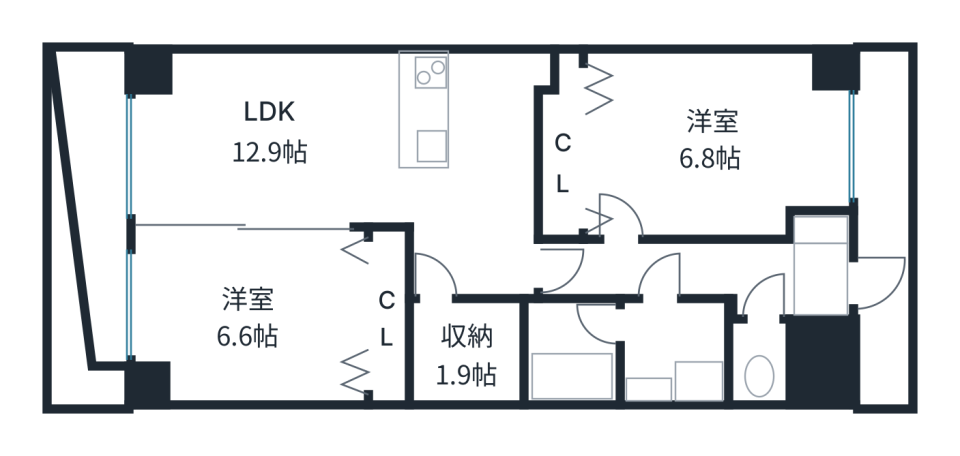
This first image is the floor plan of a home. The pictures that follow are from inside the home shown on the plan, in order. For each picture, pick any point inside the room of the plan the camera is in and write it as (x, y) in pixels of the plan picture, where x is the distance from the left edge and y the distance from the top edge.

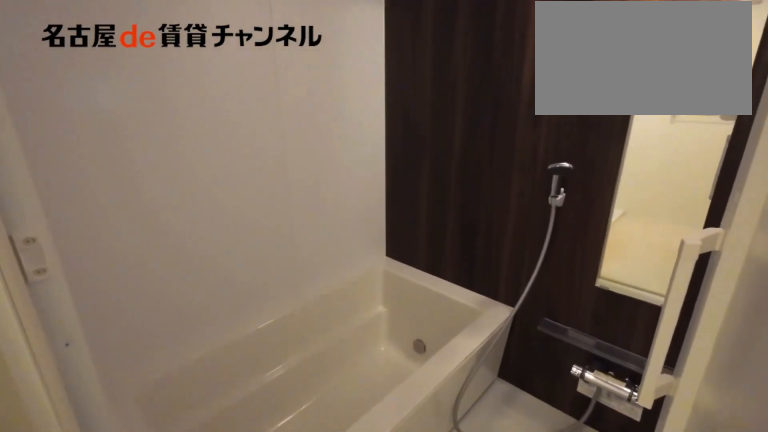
(571, 352)
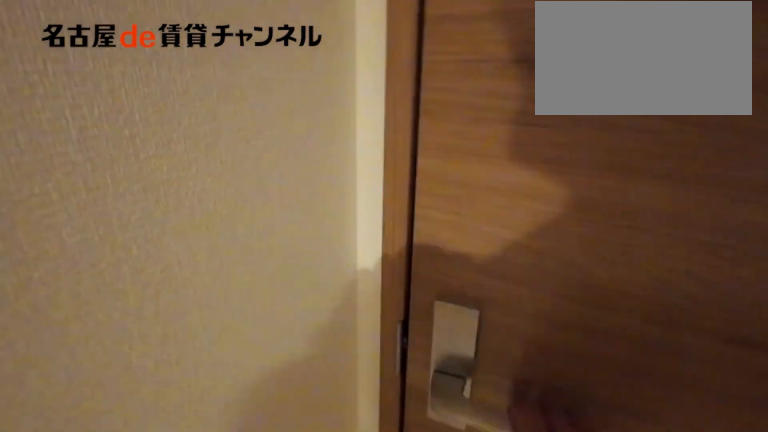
(674, 271)
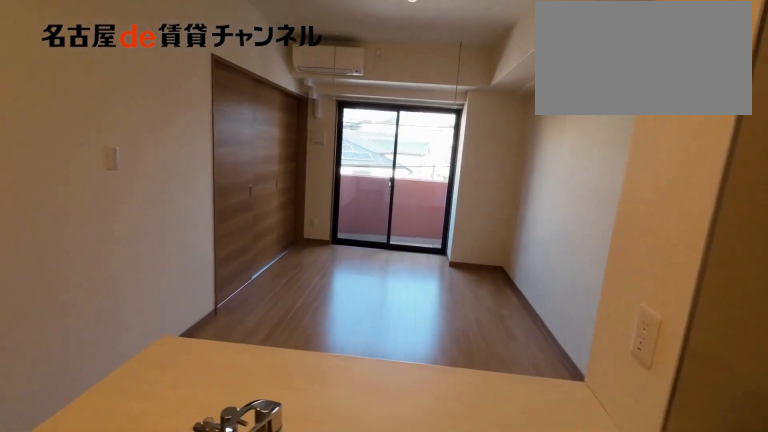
(477, 109)
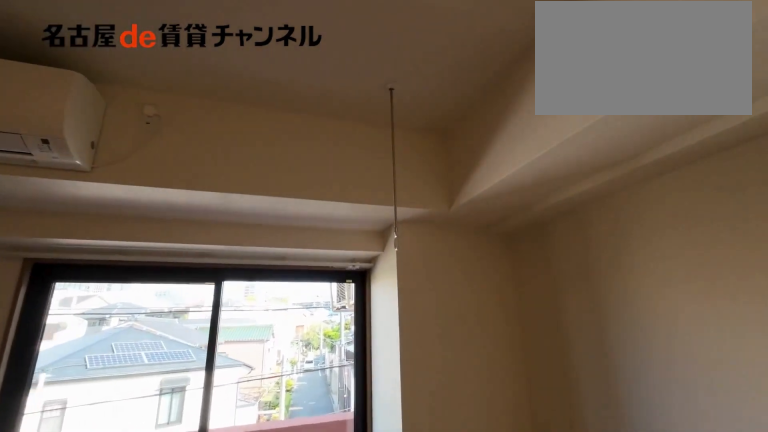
(353, 151)
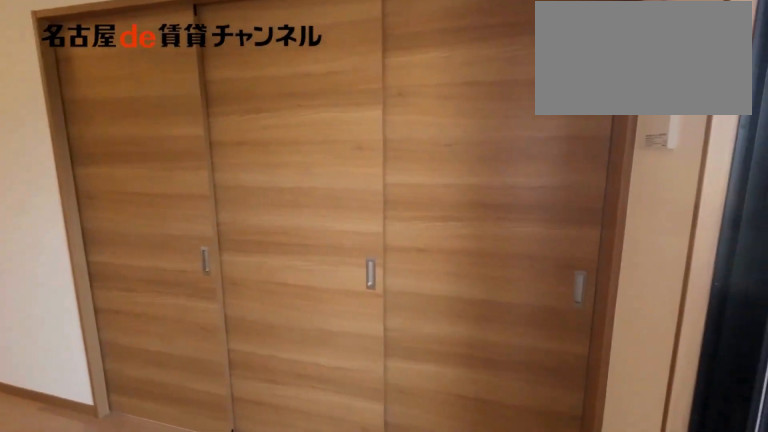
(353, 151)
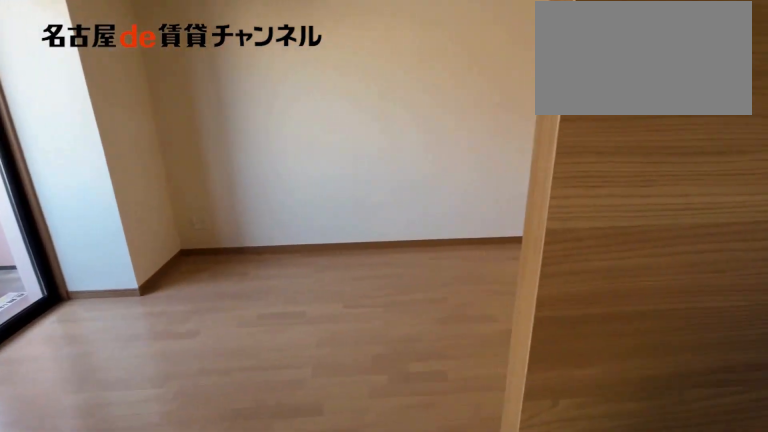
(253, 314)
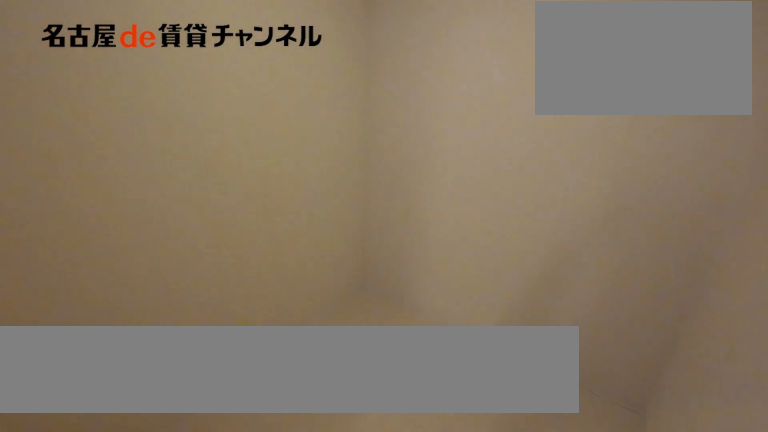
(465, 352)
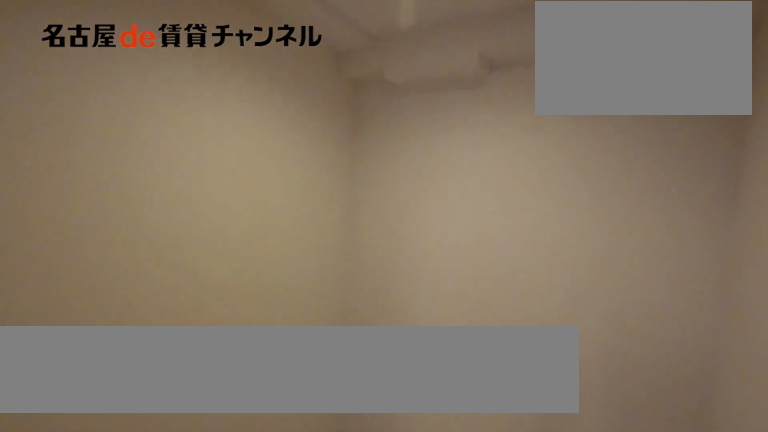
(465, 352)
